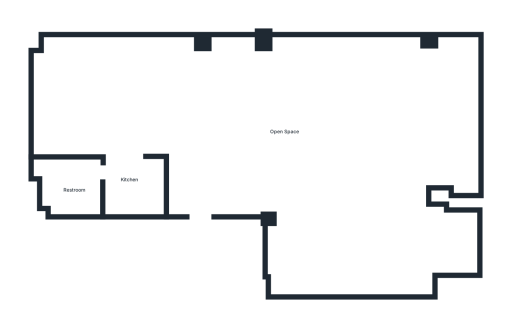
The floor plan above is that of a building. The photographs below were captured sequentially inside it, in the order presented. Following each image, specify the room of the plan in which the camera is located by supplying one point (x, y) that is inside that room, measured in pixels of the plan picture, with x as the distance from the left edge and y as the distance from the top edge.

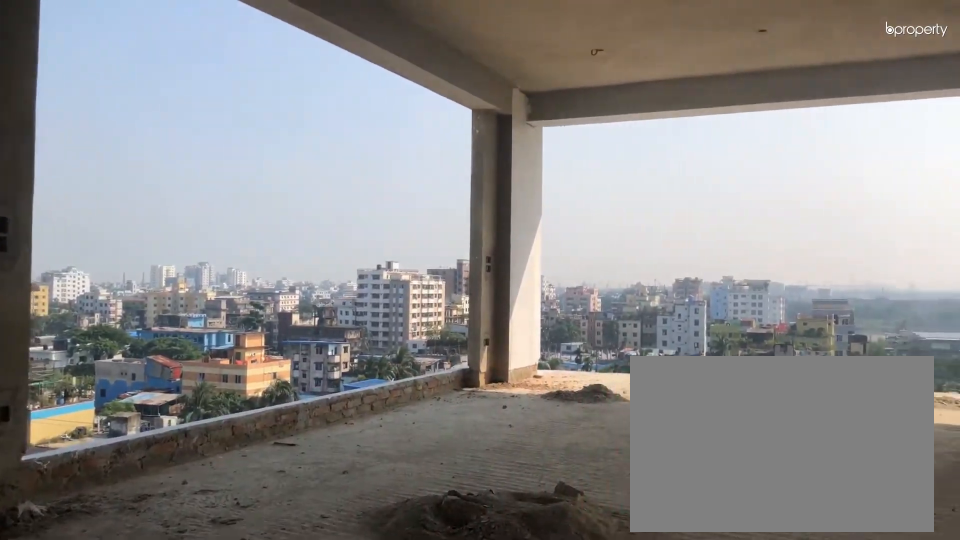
(279, 115)
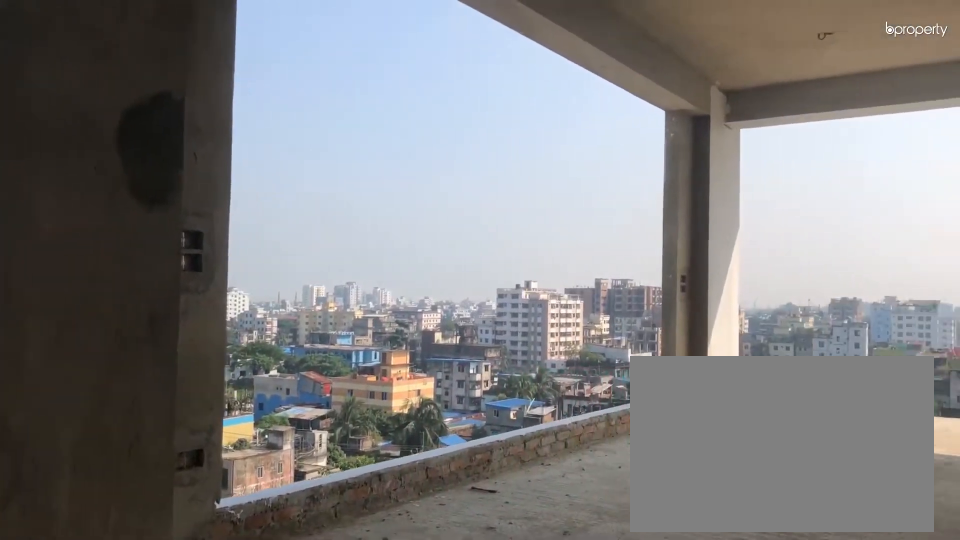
(279, 115)
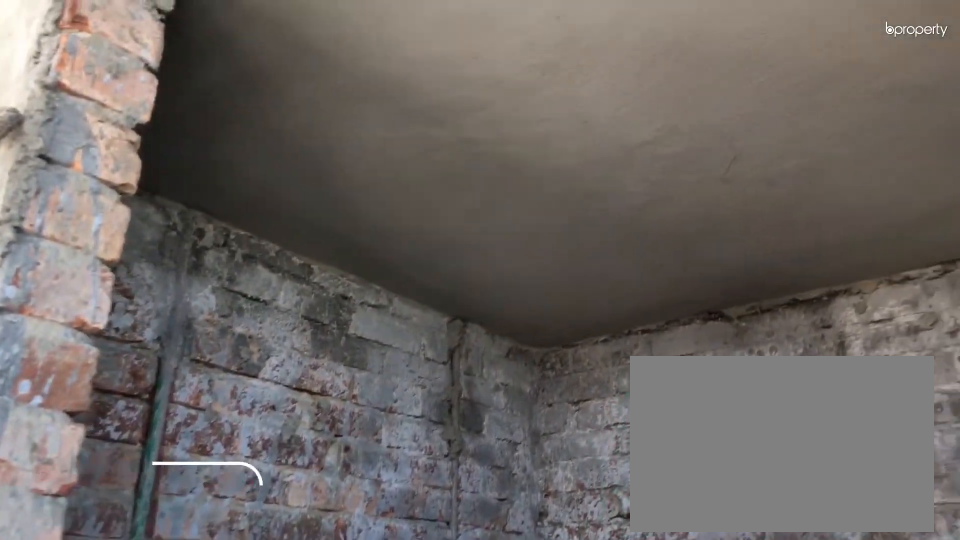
(129, 189)
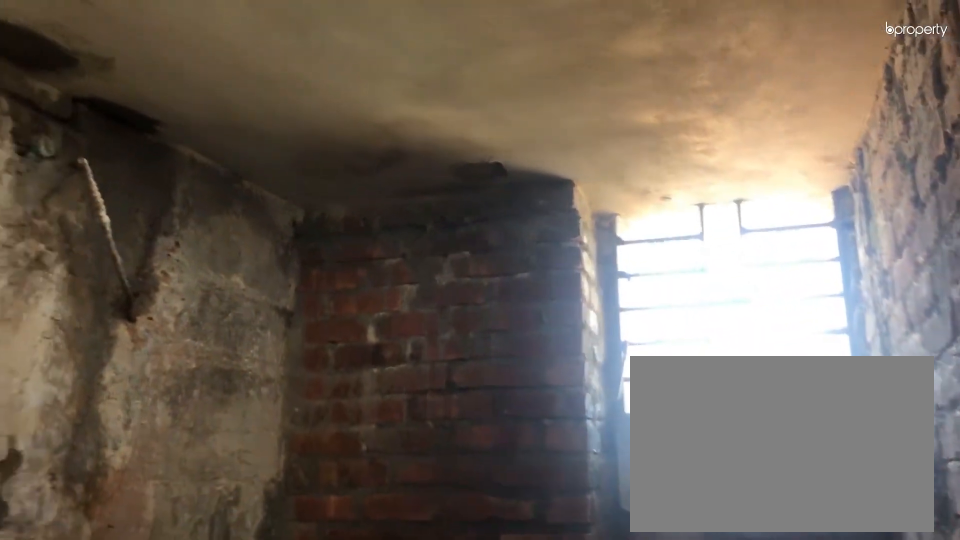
(74, 189)
